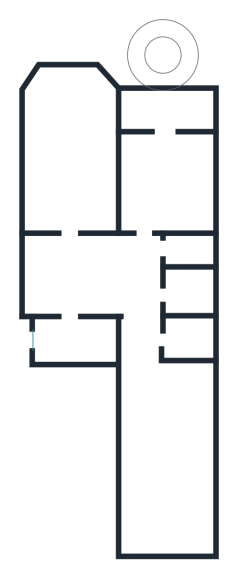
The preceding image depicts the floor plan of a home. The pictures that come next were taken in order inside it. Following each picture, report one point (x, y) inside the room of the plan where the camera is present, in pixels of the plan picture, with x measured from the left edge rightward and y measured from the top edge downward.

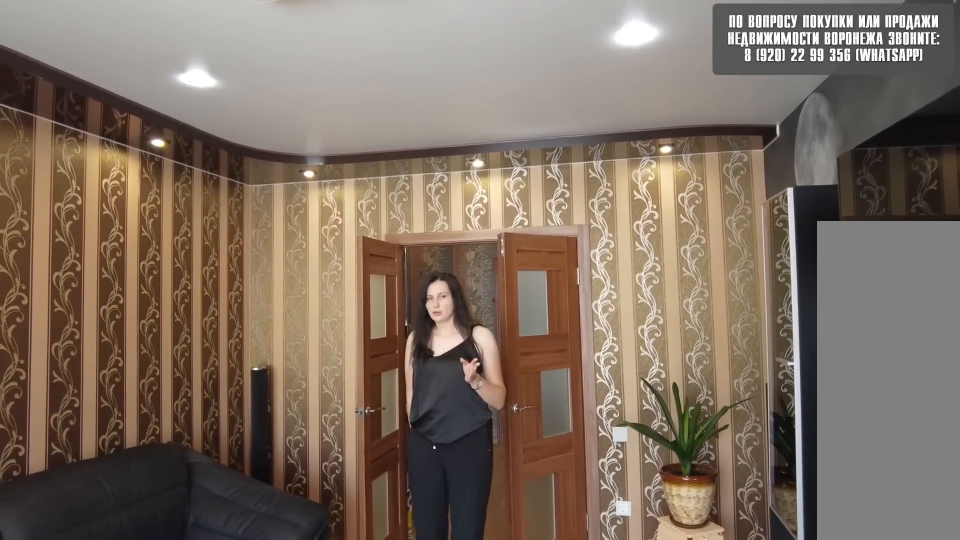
(68, 203)
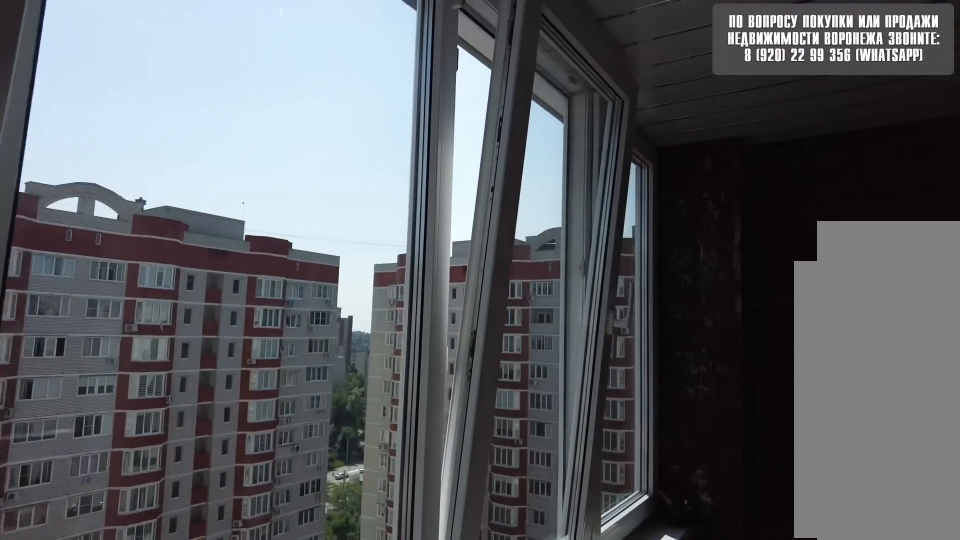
(162, 117)
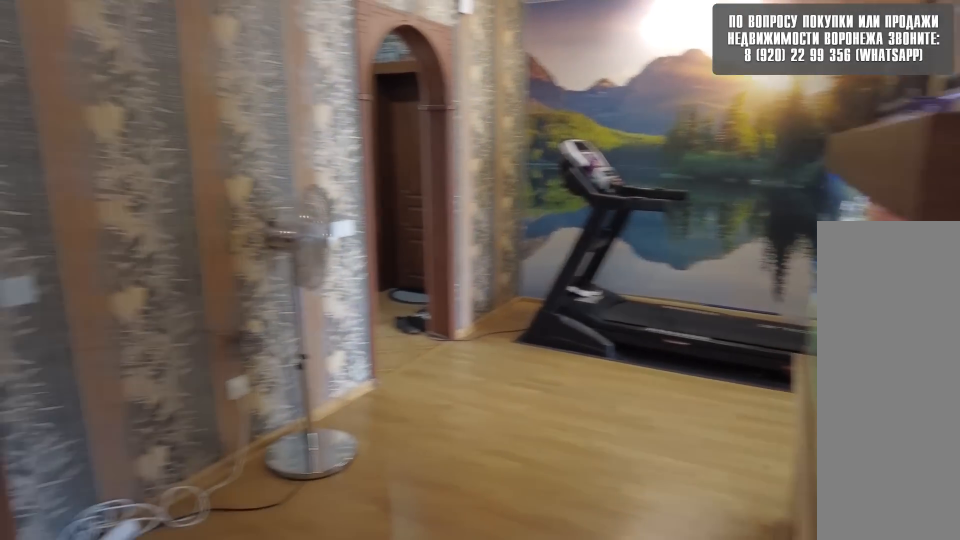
(142, 290)
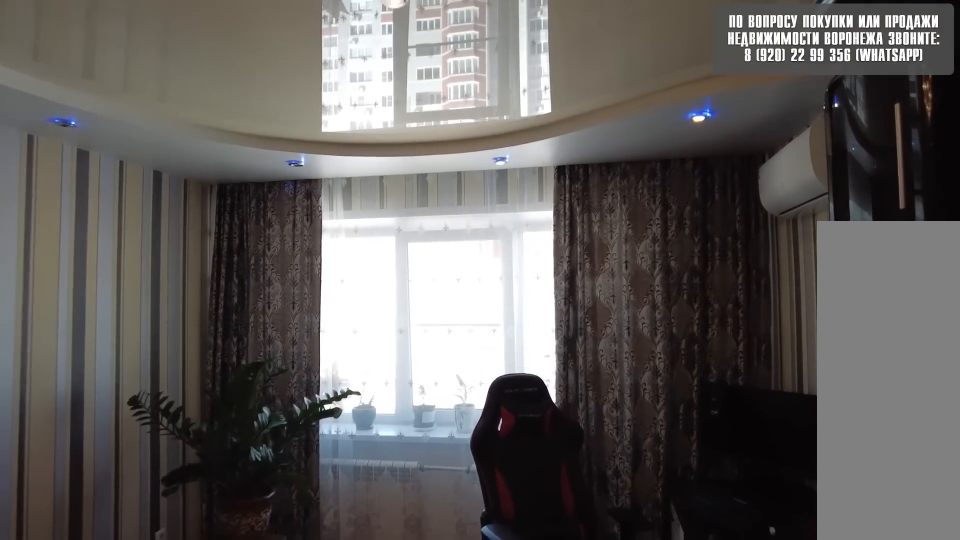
(159, 431)
